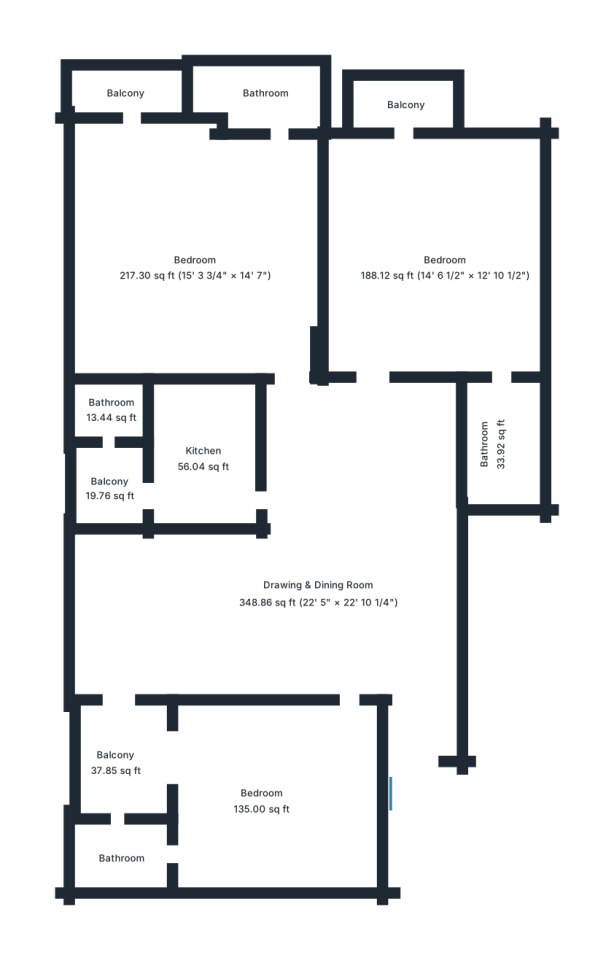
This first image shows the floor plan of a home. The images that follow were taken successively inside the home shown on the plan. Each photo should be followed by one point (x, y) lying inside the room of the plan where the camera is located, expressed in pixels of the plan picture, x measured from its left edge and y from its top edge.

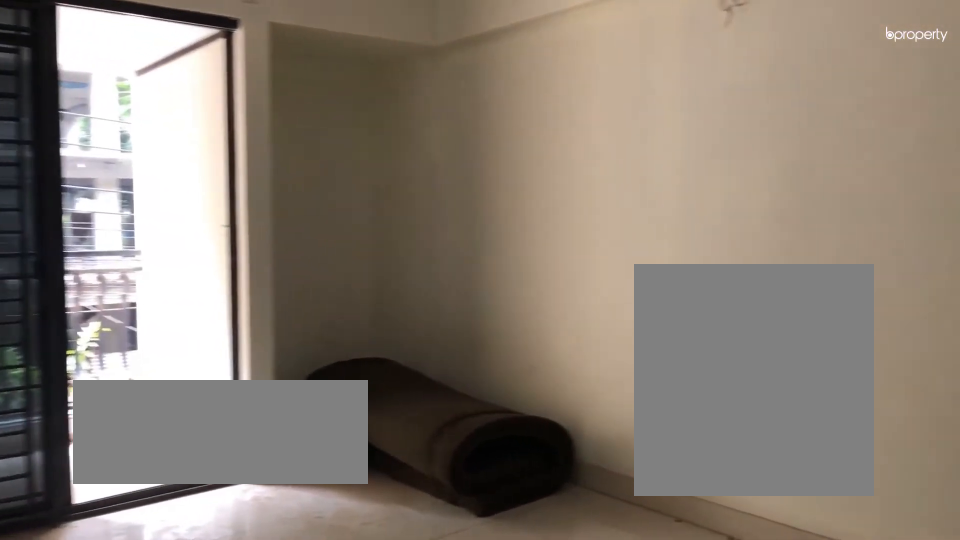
(444, 265)
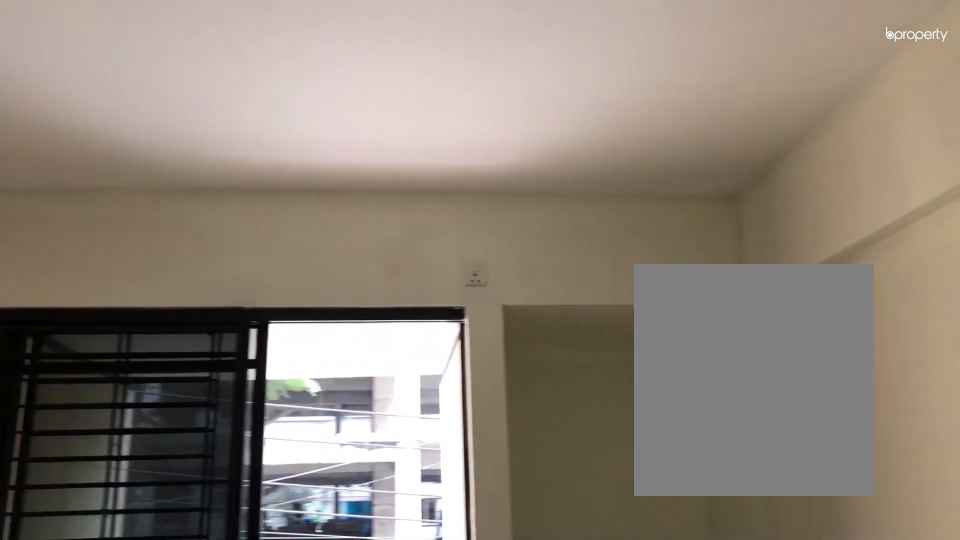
(444, 265)
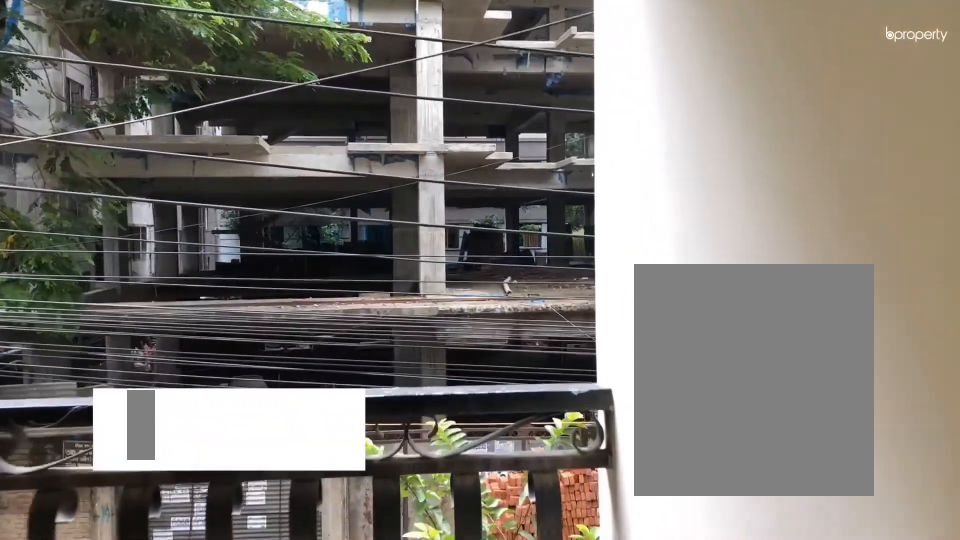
(409, 106)
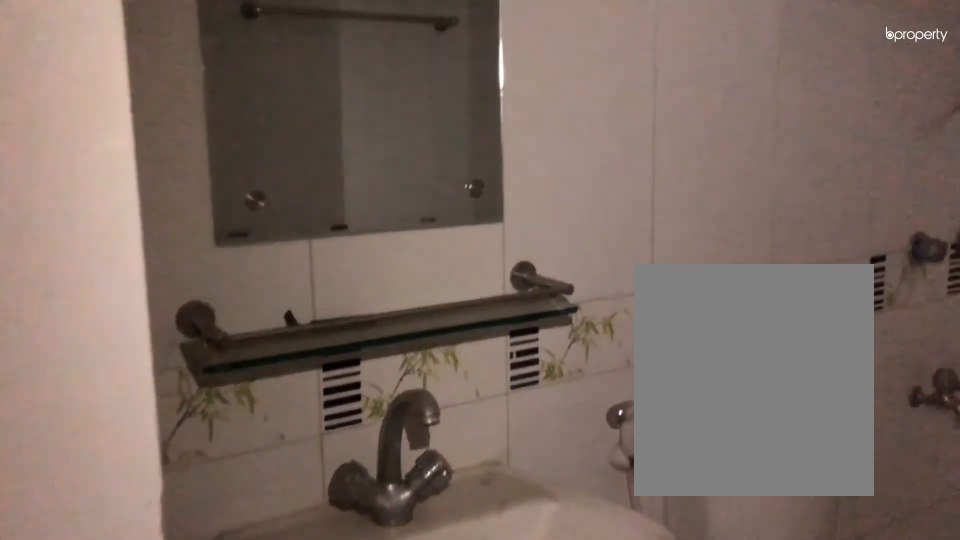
(502, 447)
